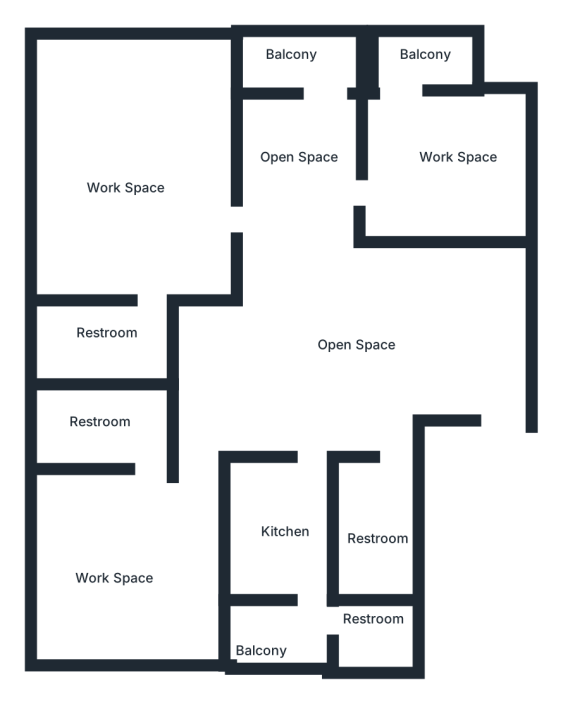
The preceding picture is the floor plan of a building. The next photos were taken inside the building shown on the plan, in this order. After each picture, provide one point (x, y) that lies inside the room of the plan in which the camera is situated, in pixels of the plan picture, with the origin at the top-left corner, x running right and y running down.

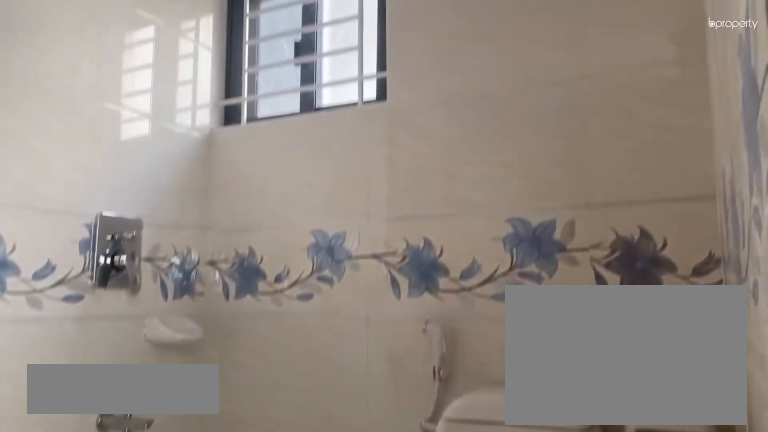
(112, 340)
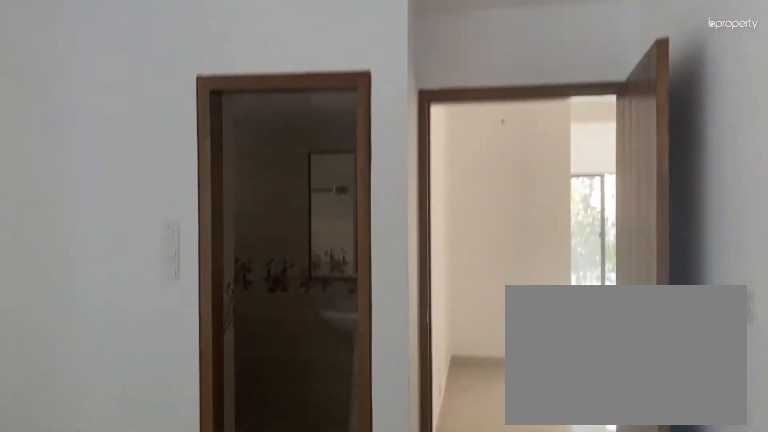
(132, 549)
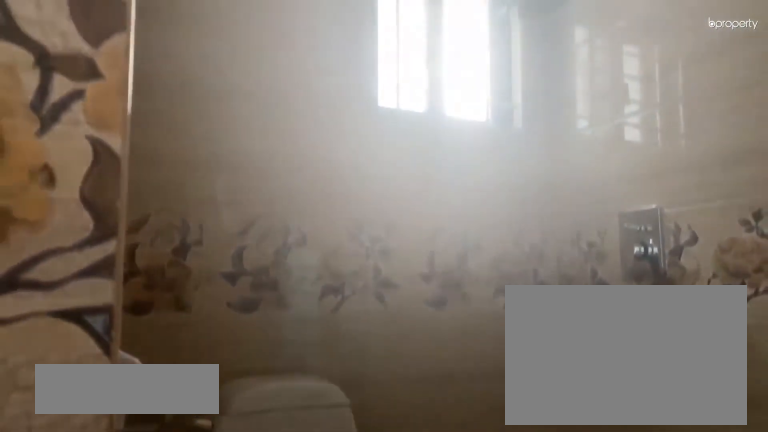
(109, 427)
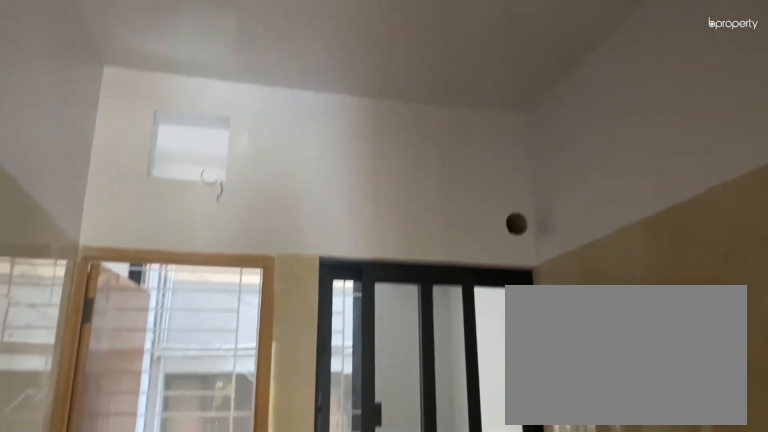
(288, 530)
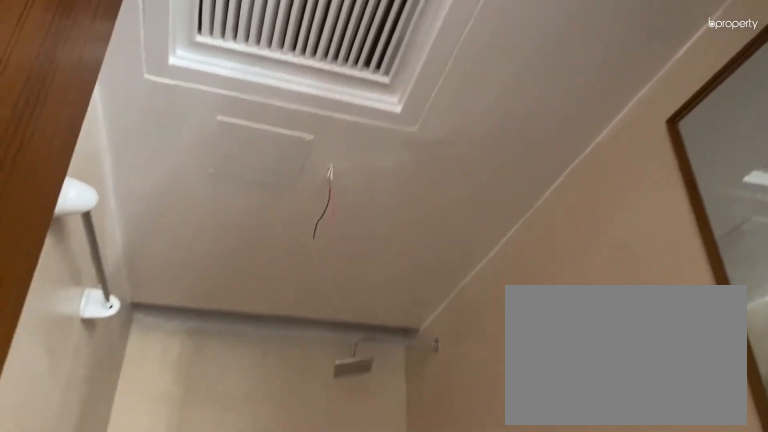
(379, 544)
